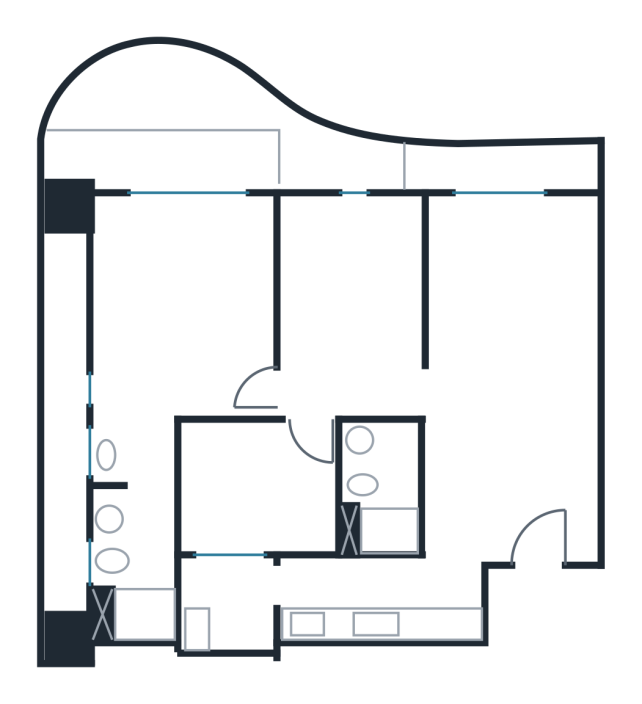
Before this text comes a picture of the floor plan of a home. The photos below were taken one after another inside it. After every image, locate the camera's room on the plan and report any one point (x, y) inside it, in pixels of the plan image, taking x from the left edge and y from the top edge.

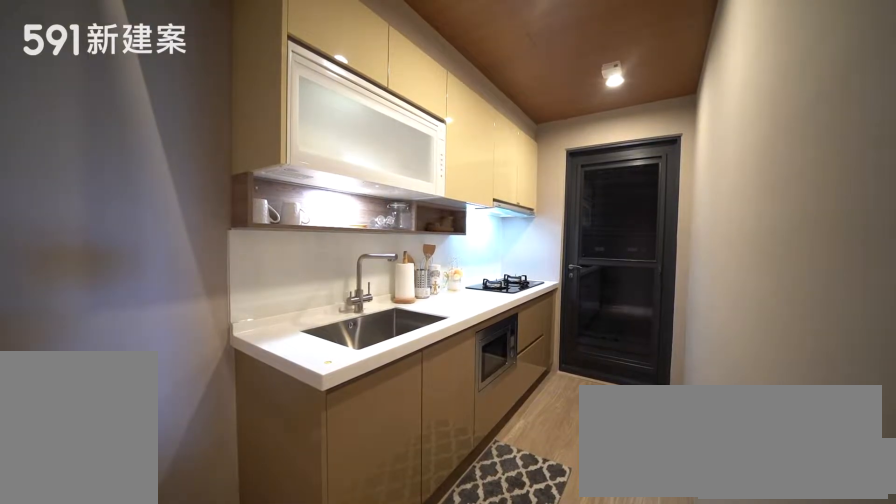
(367, 598)
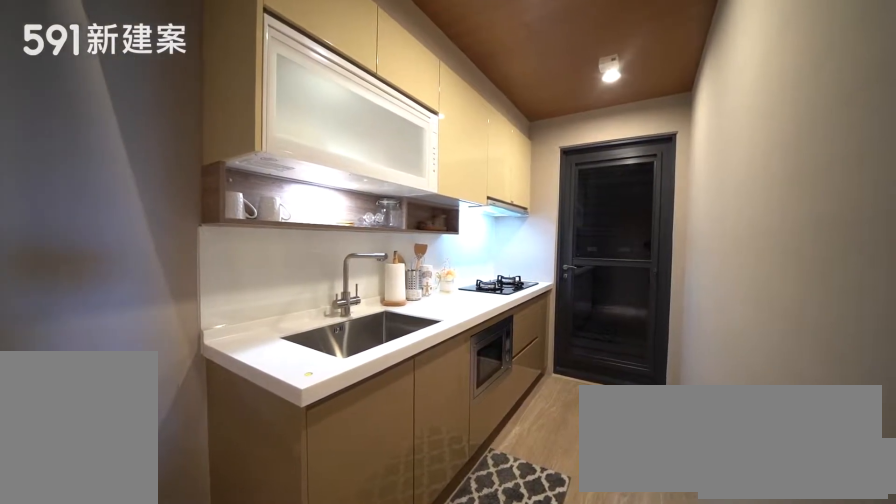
(367, 598)
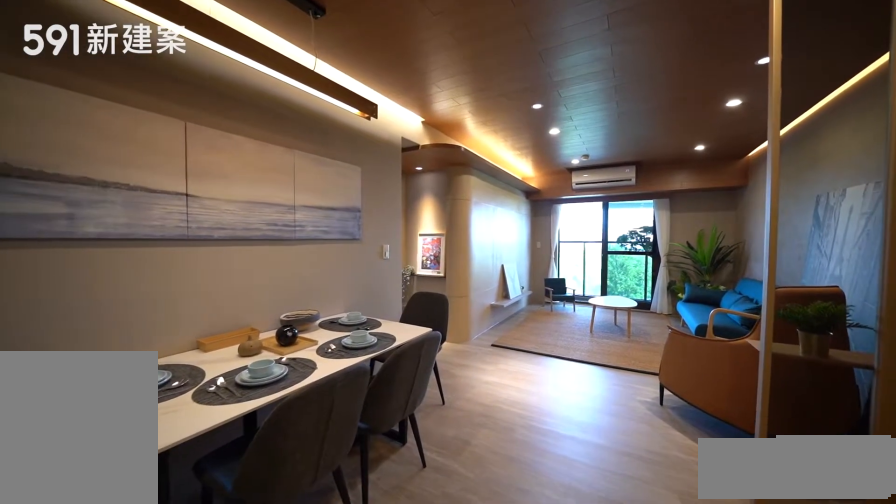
(514, 482)
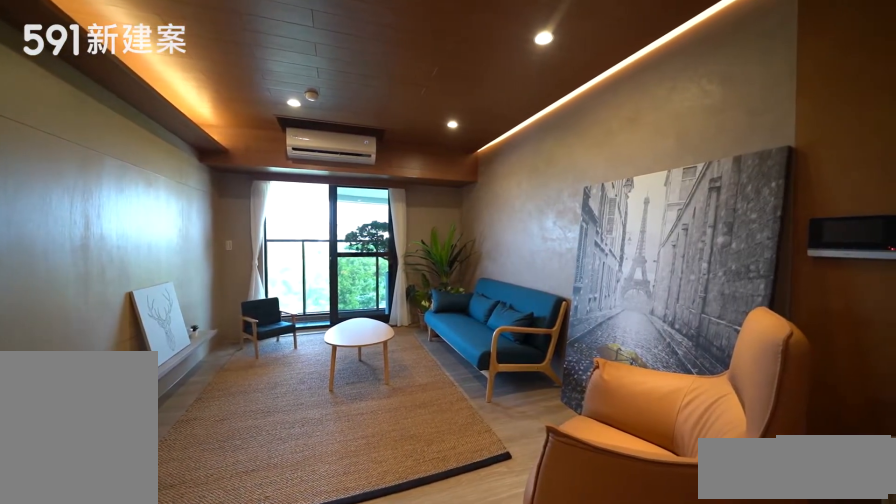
(509, 294)
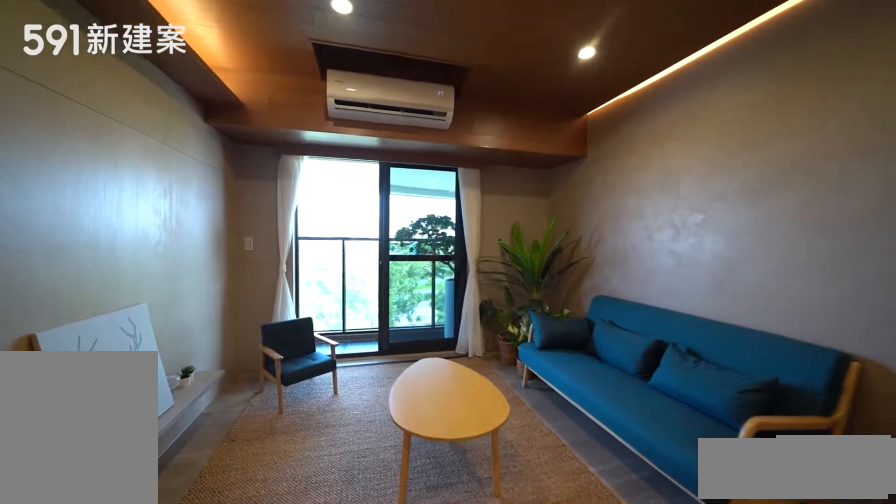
(509, 294)
